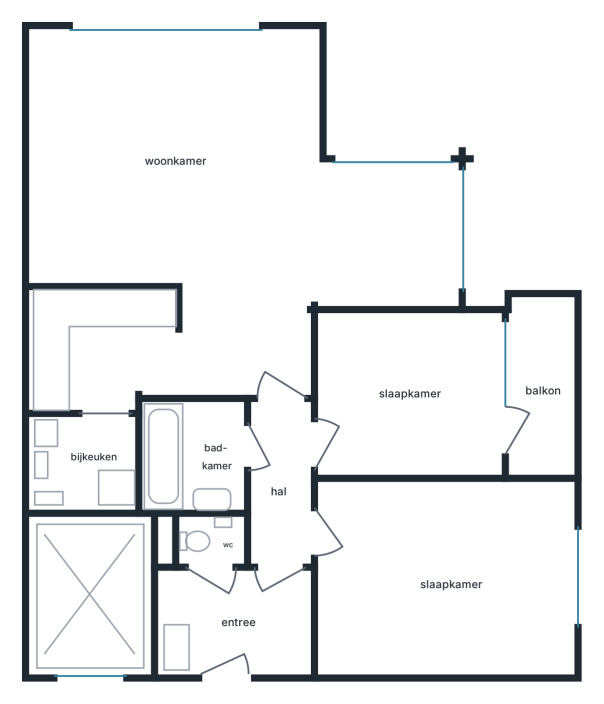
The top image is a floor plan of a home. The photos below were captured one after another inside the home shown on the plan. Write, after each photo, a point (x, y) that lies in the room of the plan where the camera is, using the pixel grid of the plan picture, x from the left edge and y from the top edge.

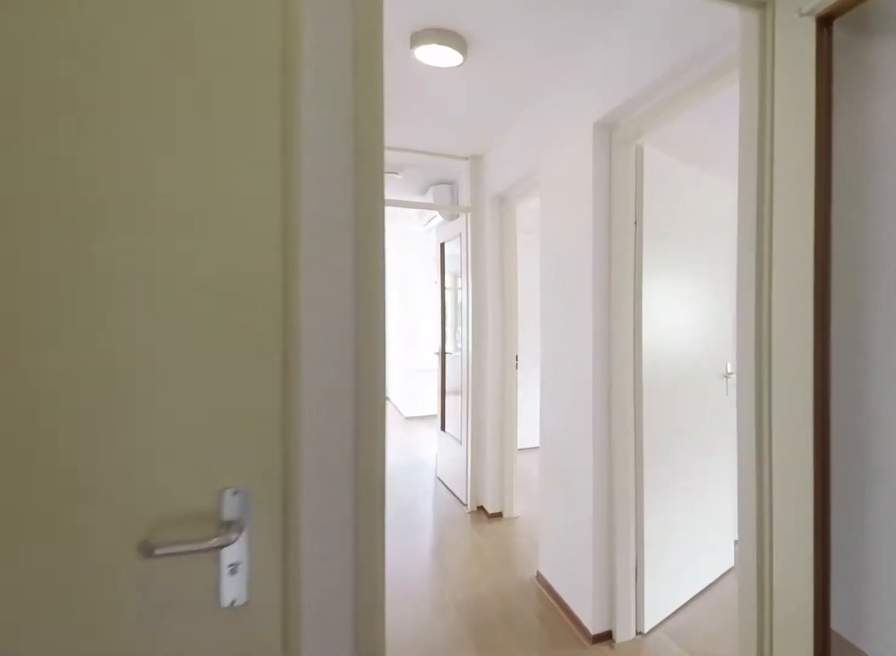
(259, 562)
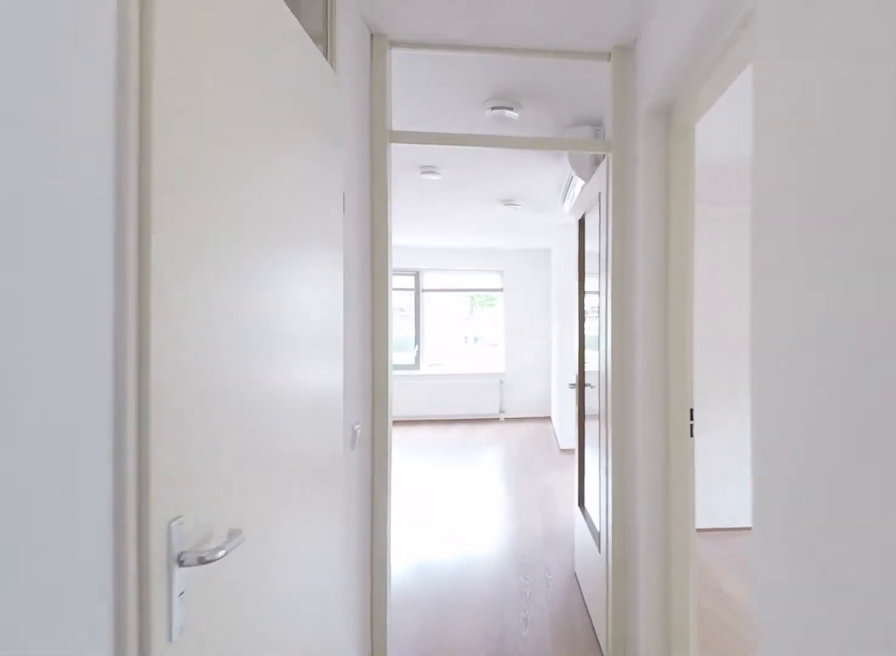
(259, 562)
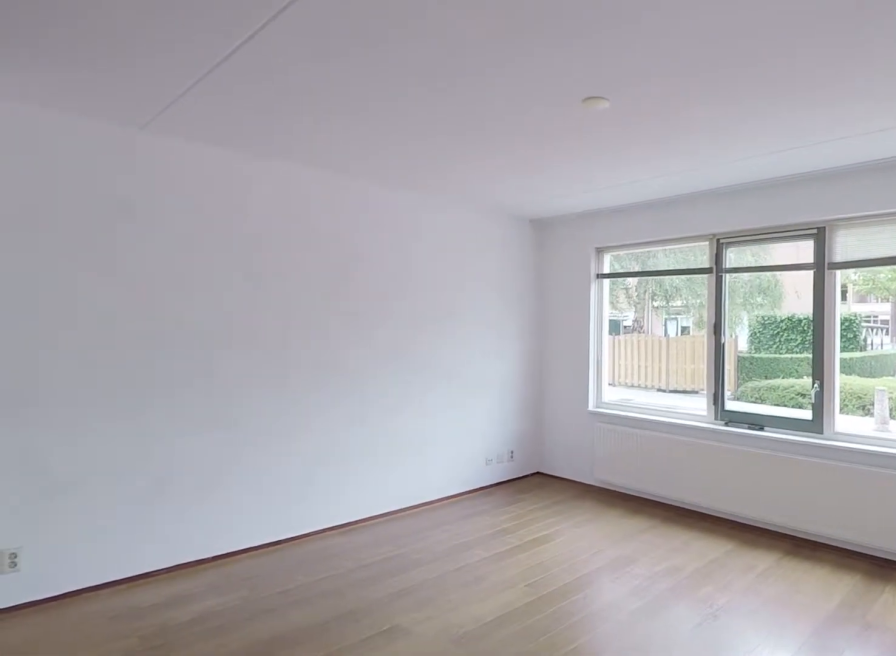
(166, 75)
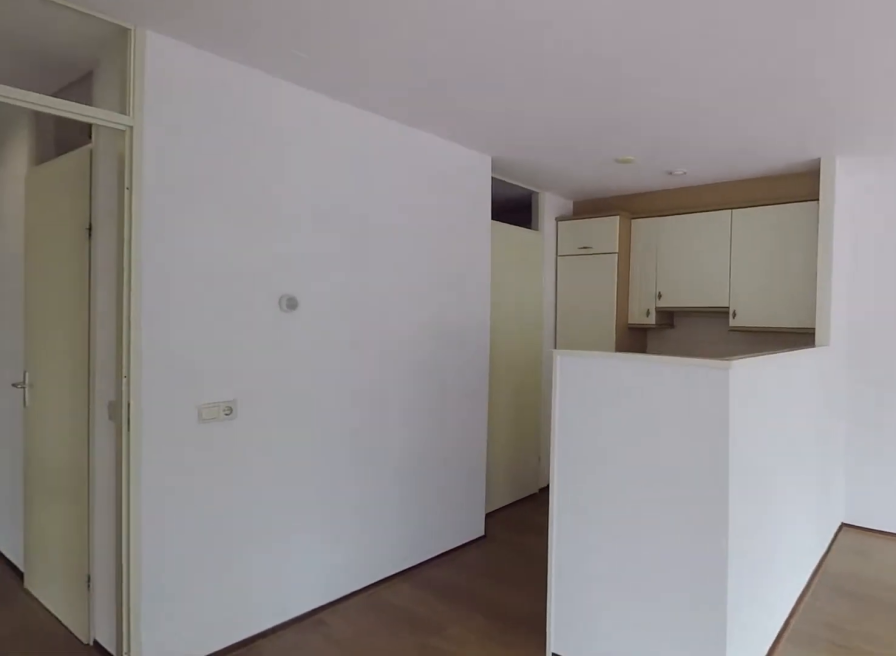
(225, 187)
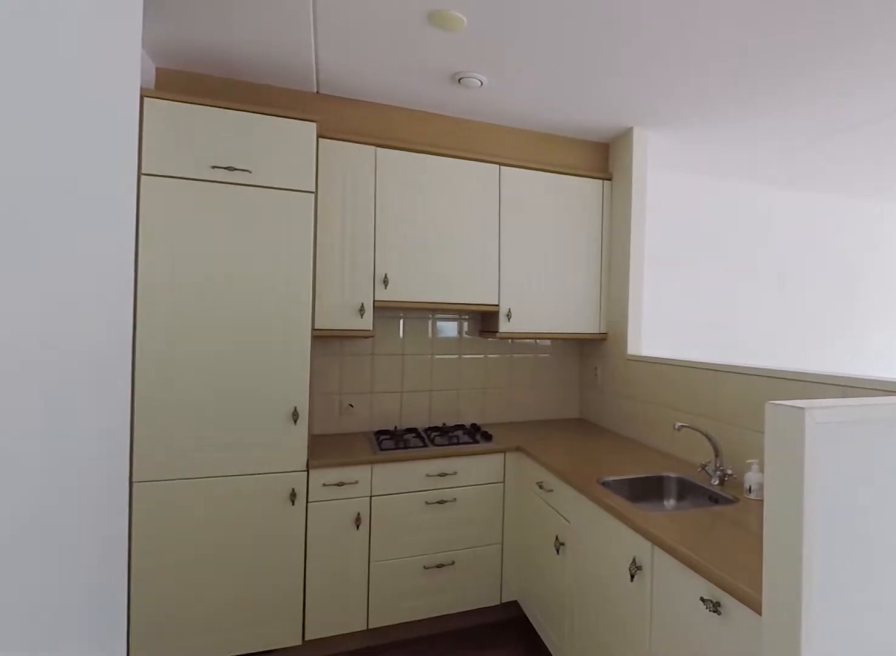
(225, 187)
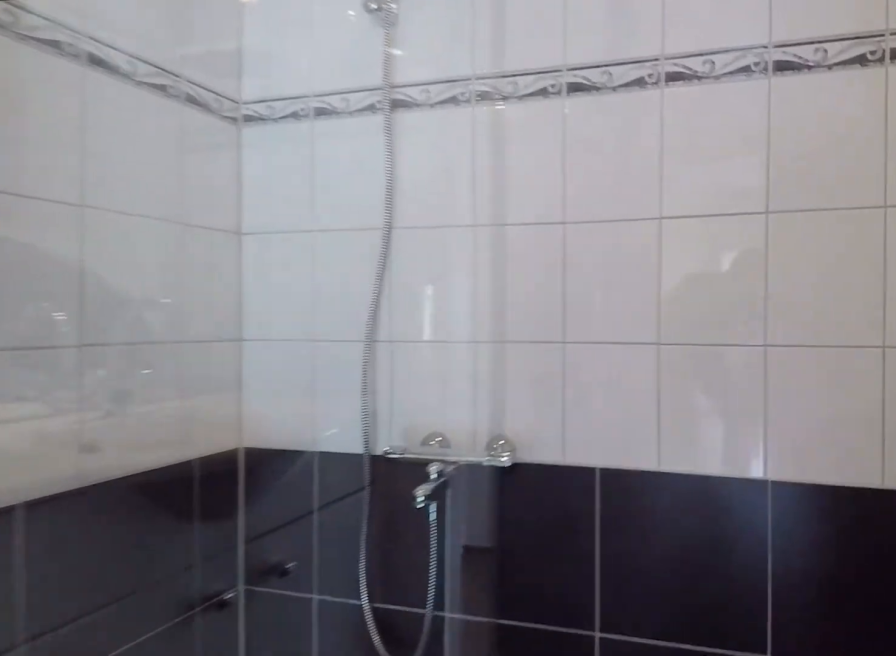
(192, 456)
